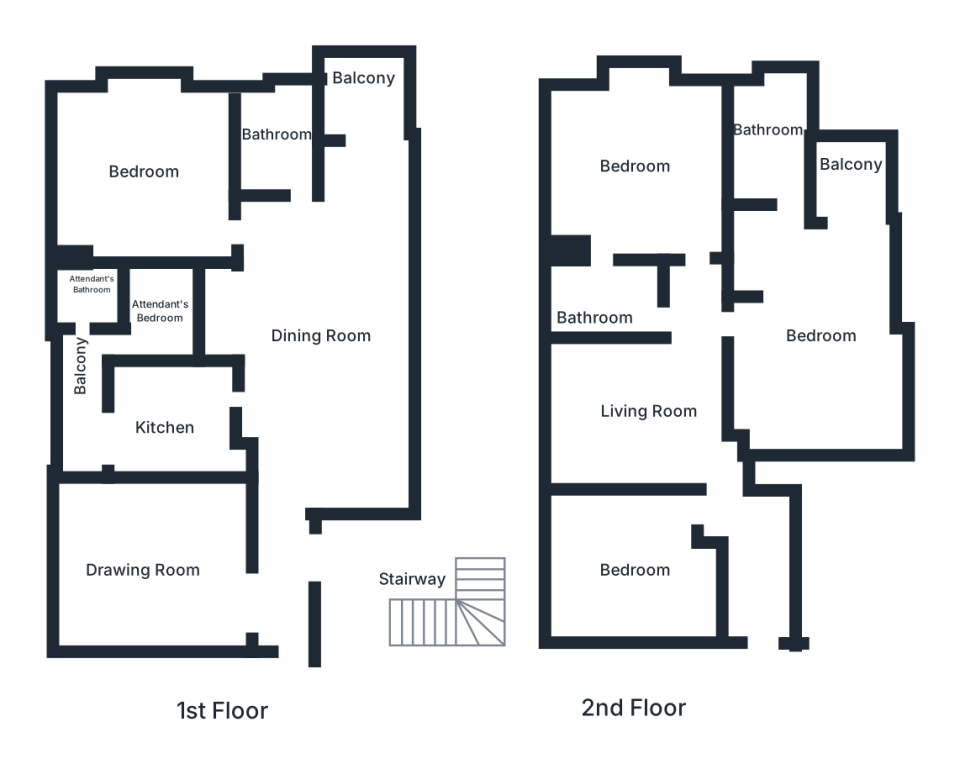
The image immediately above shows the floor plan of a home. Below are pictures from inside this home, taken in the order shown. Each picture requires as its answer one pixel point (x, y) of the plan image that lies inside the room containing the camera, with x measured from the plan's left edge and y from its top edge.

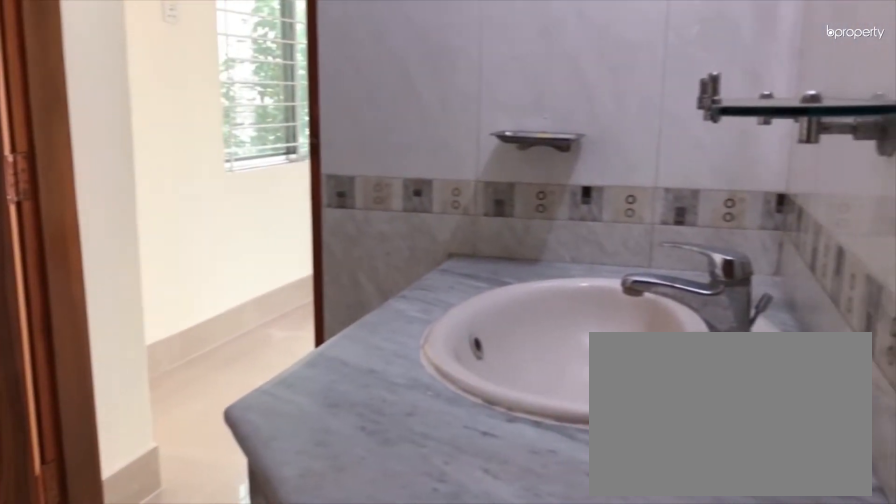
(615, 301)
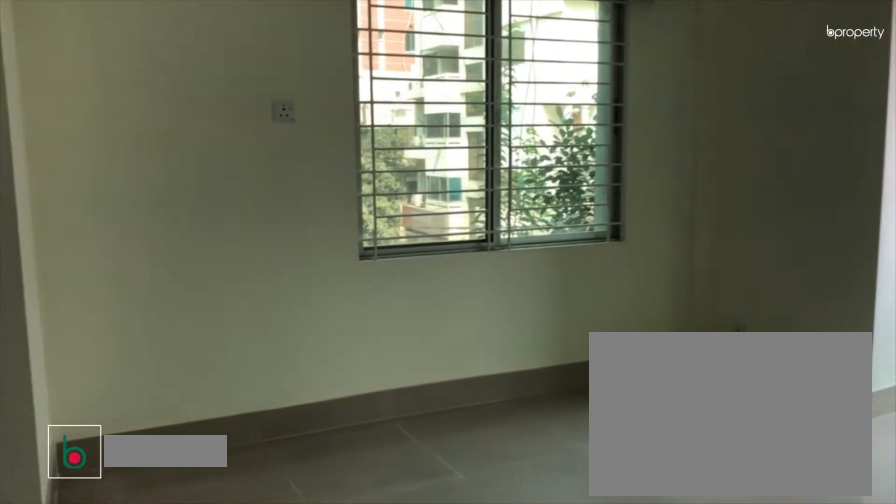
(620, 155)
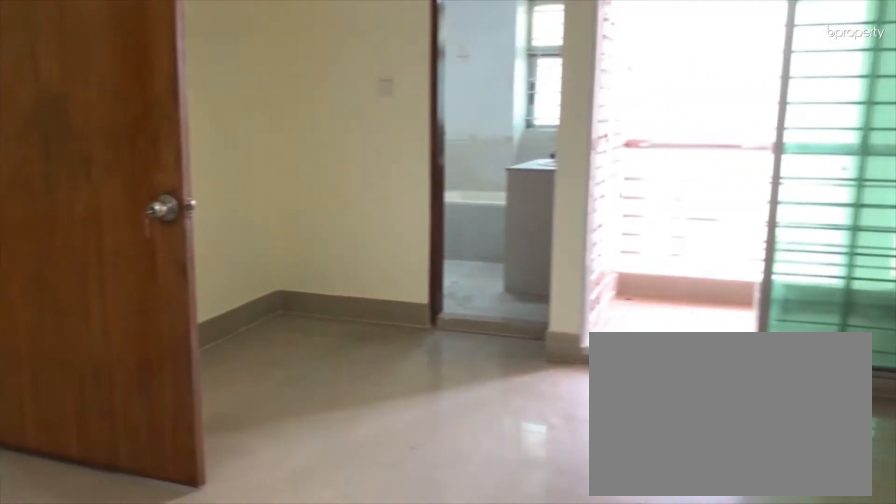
(819, 358)
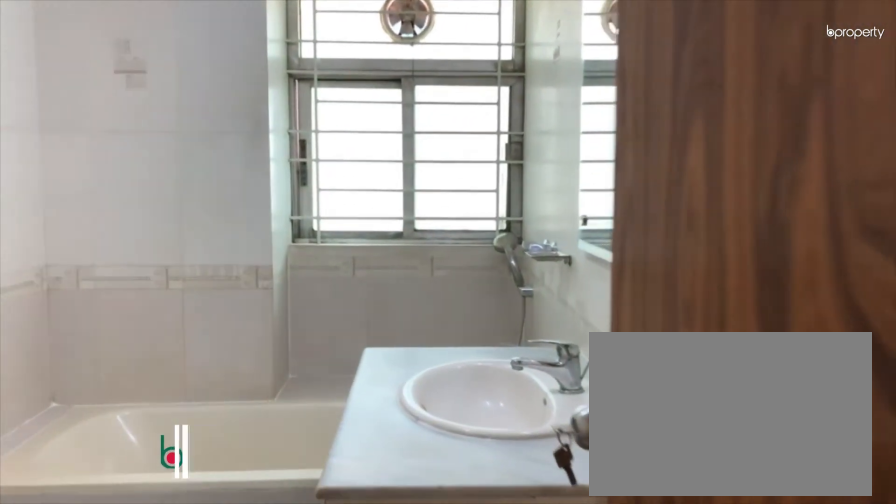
(764, 140)
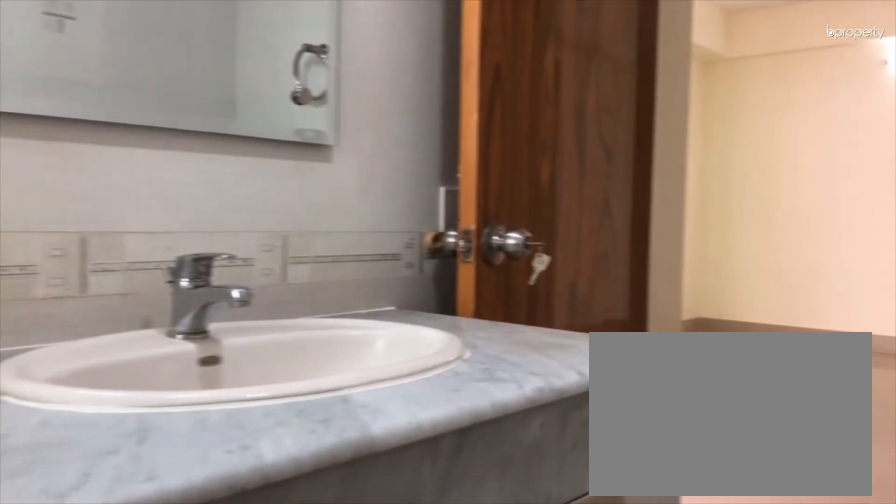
(764, 140)
